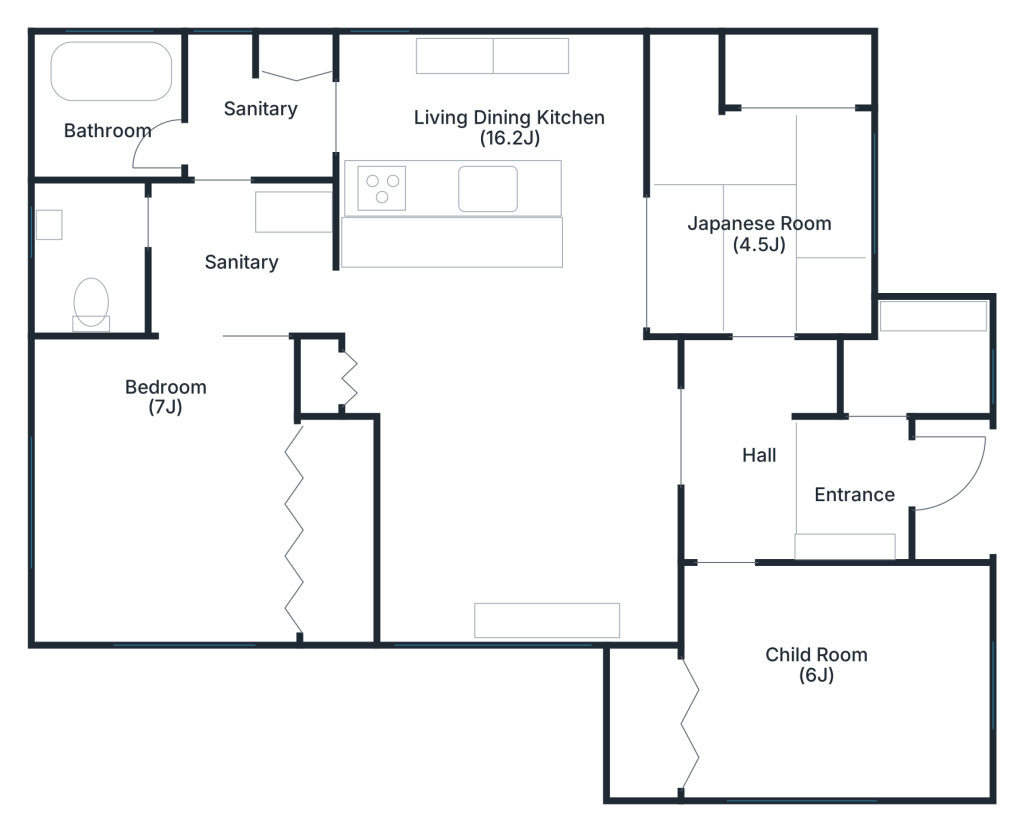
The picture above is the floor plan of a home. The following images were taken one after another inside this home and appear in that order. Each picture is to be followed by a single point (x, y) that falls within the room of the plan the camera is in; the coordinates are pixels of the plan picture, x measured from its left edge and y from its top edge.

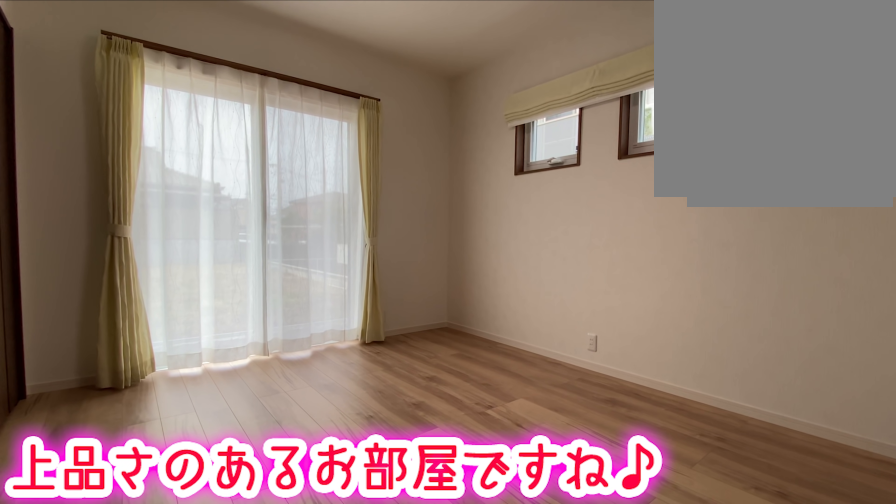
(64, 504)
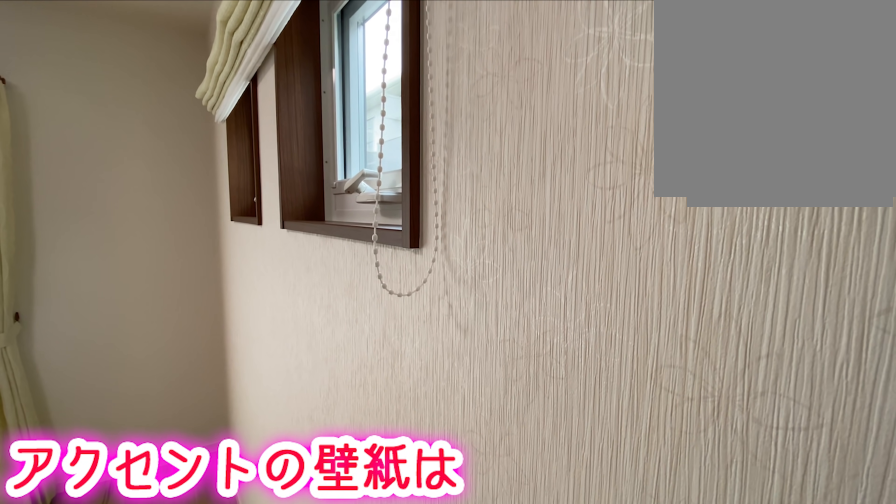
(167, 513)
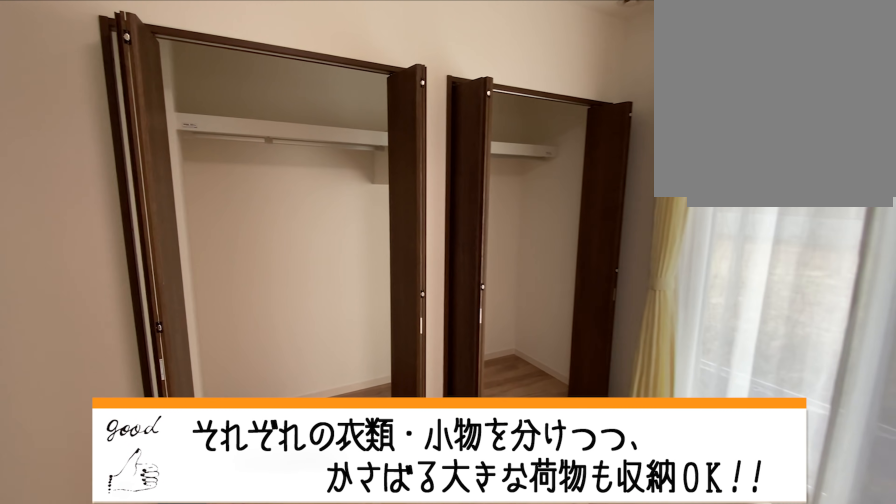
(166, 513)
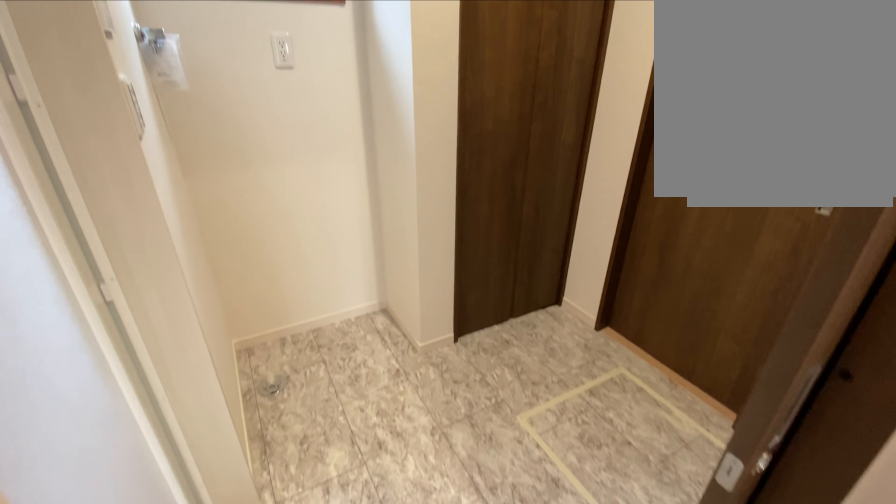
(254, 125)
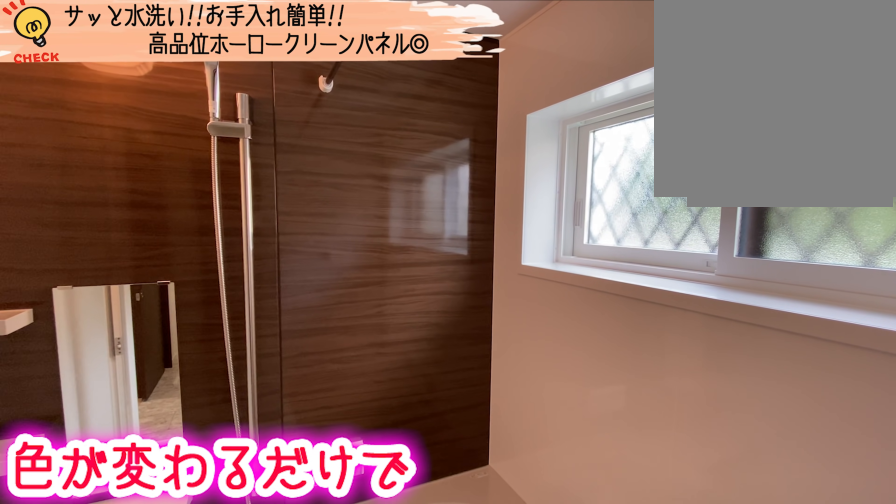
(111, 120)
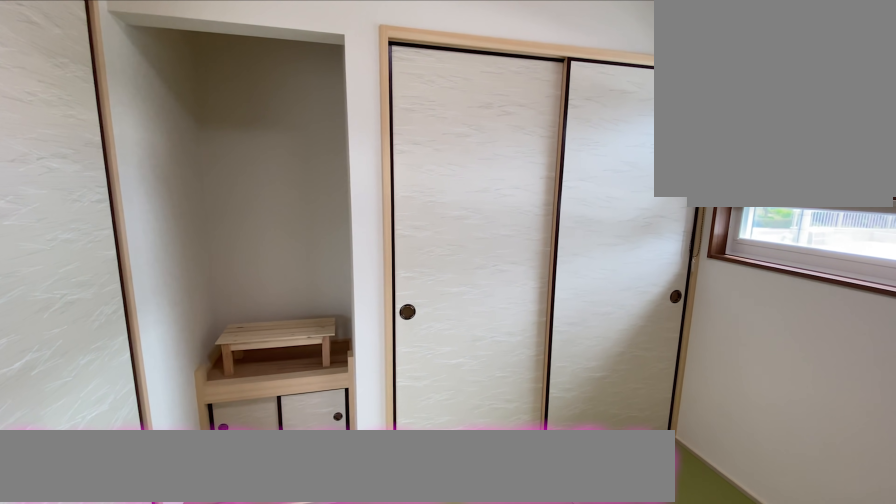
(758, 170)
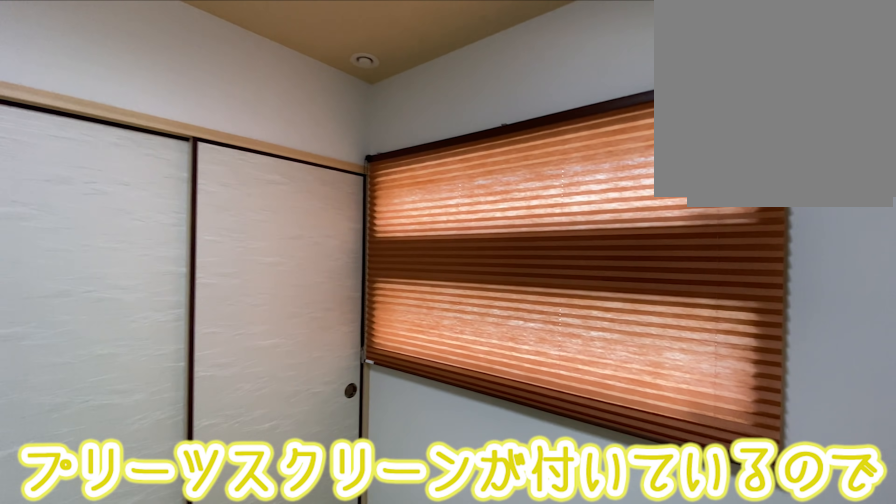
(758, 170)
